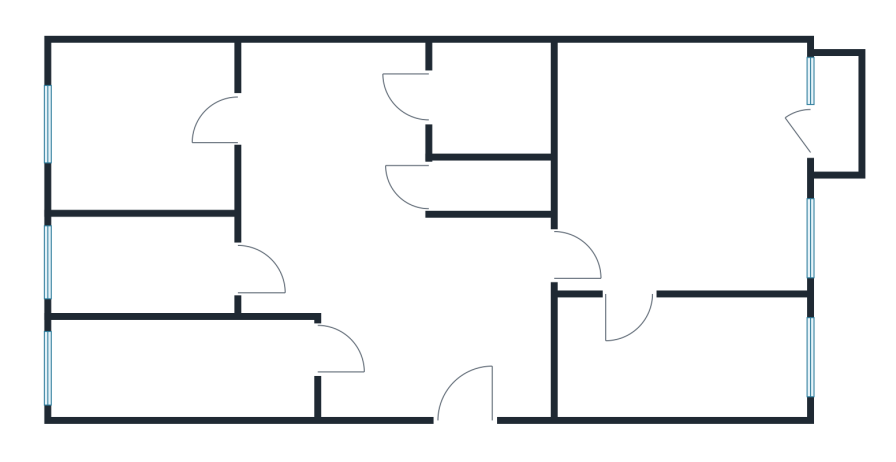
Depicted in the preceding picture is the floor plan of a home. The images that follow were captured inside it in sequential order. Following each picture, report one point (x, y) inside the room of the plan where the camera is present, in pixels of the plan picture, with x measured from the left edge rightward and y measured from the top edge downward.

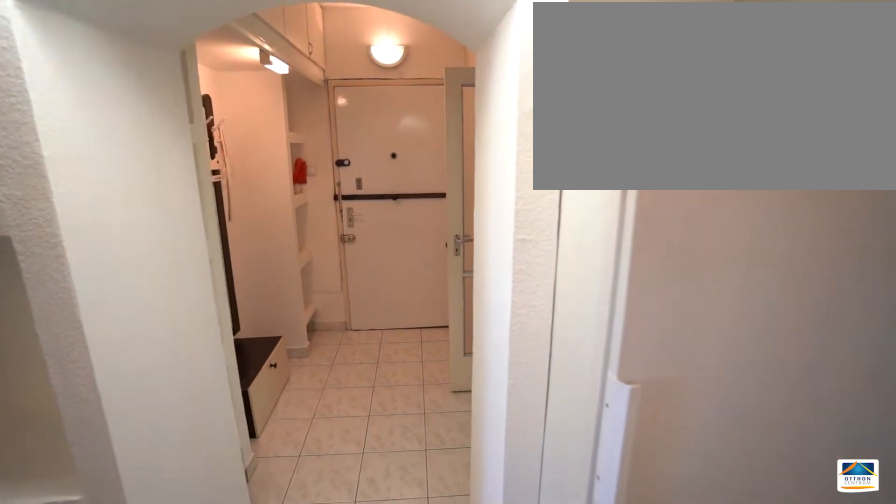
(411, 297)
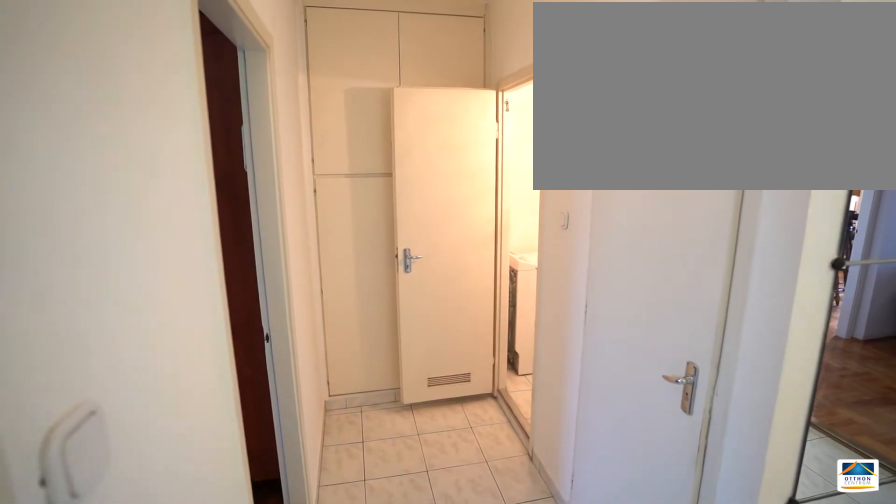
(411, 297)
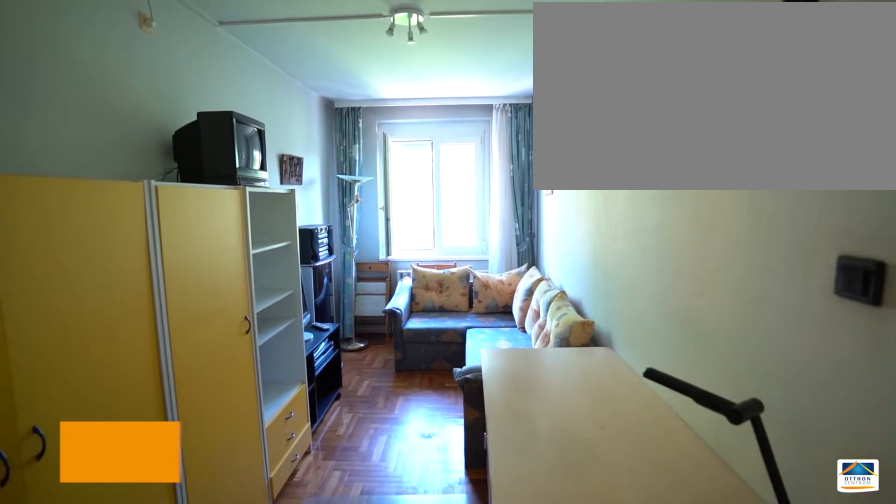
(164, 367)
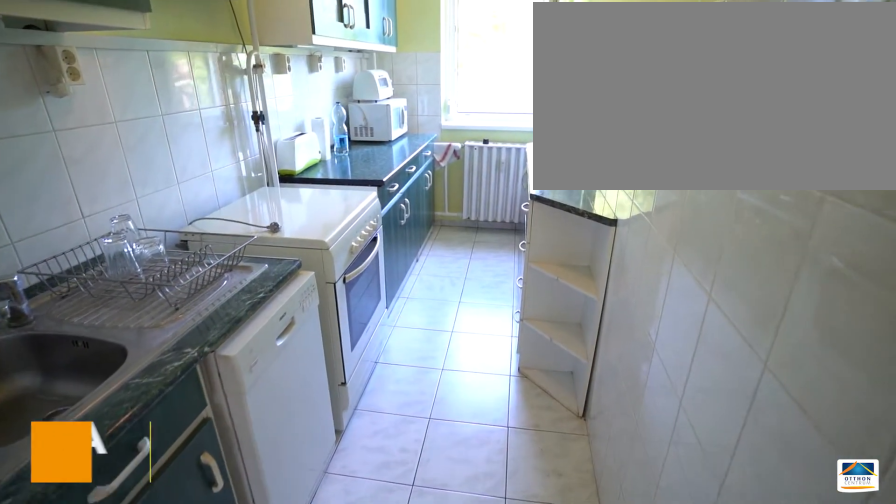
(151, 266)
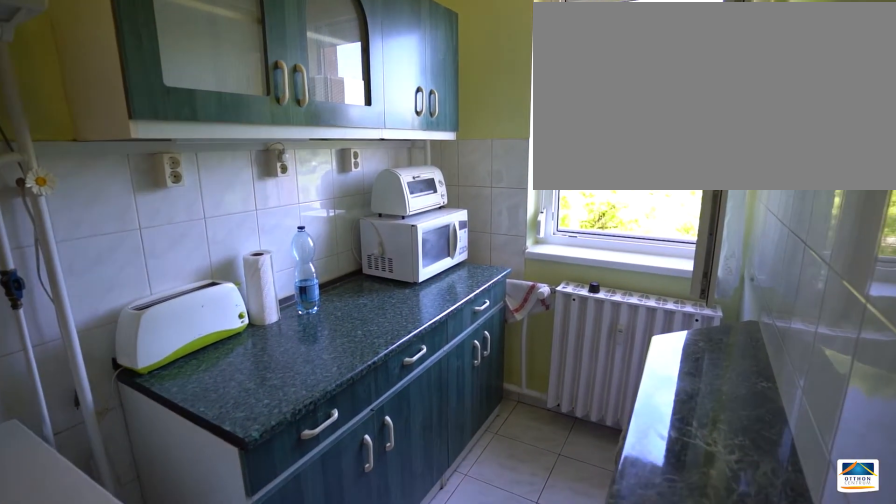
(151, 266)
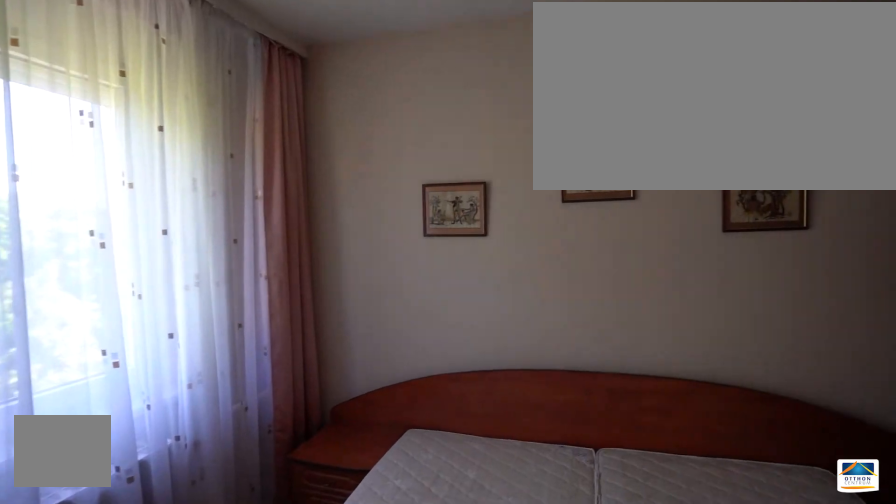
(130, 139)
